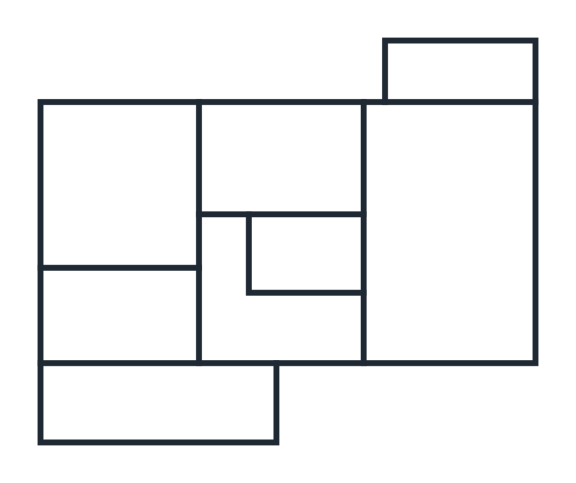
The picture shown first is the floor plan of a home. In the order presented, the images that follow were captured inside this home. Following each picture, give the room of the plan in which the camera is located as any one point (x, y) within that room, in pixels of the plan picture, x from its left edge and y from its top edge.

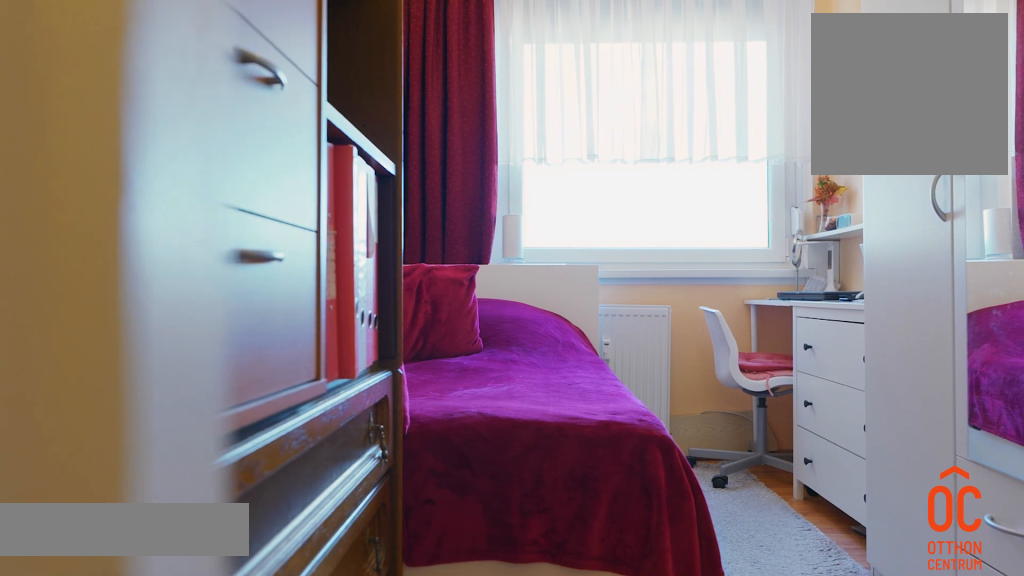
(105, 308)
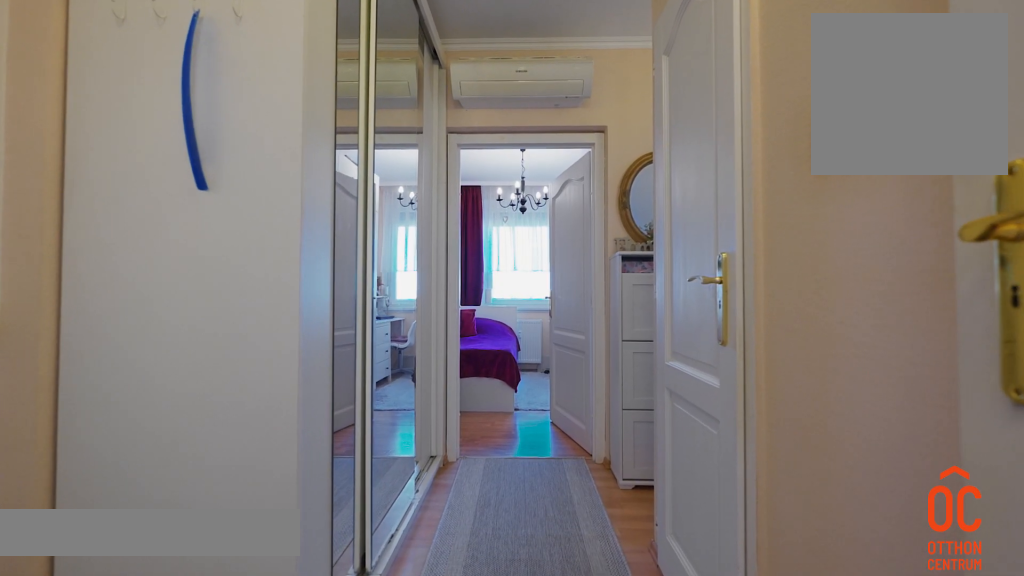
(253, 333)
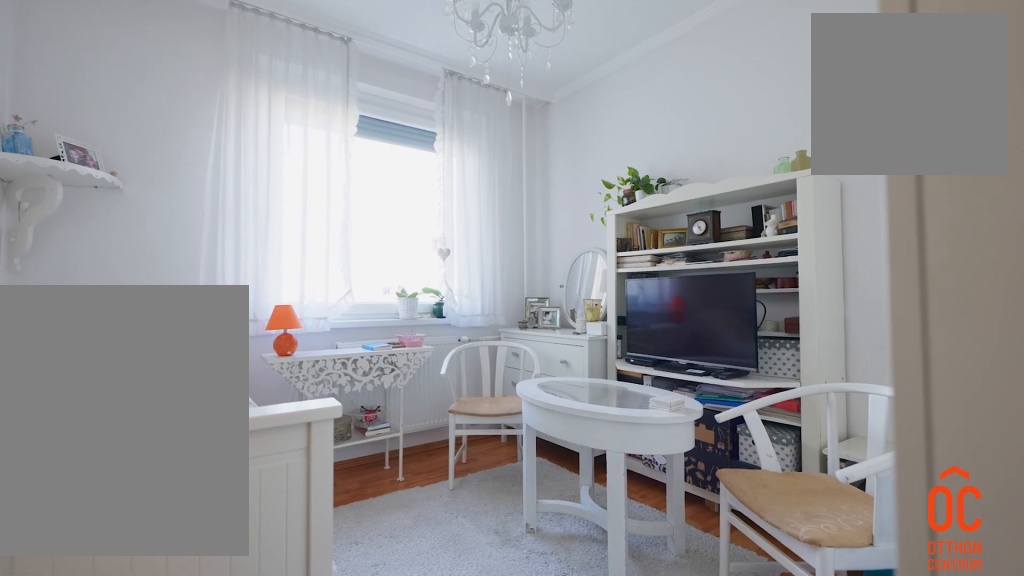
(126, 200)
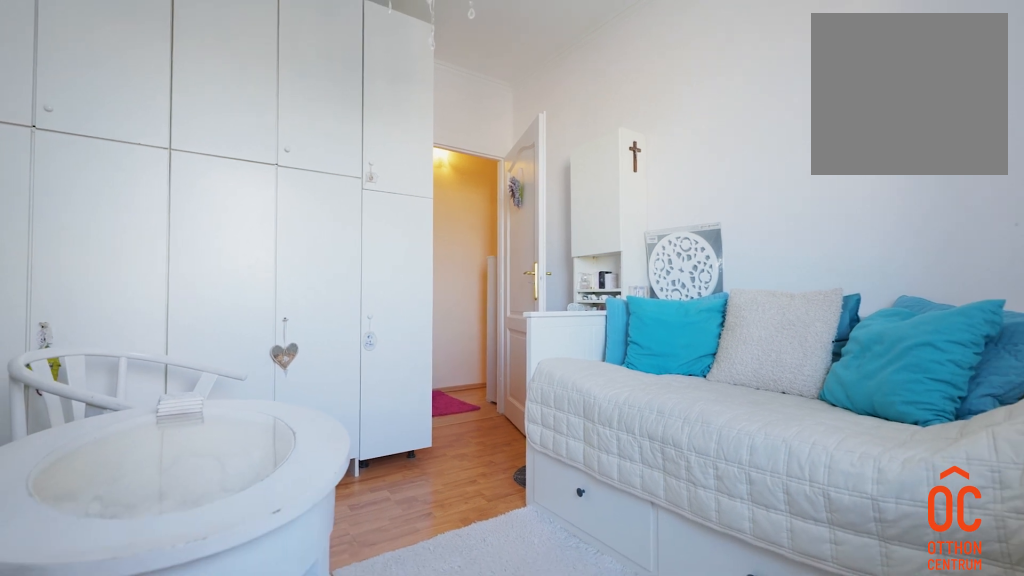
(126, 200)
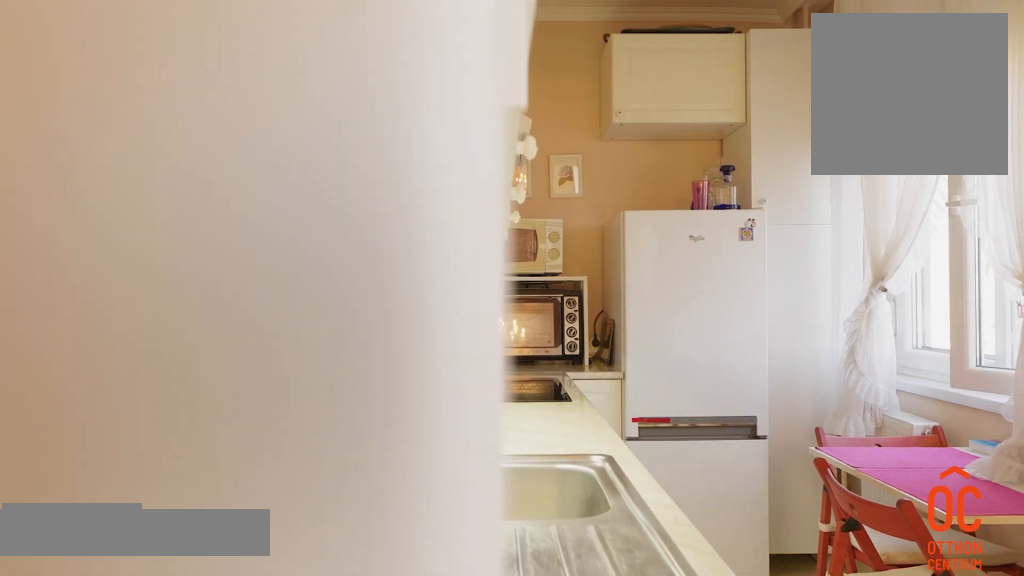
(271, 171)
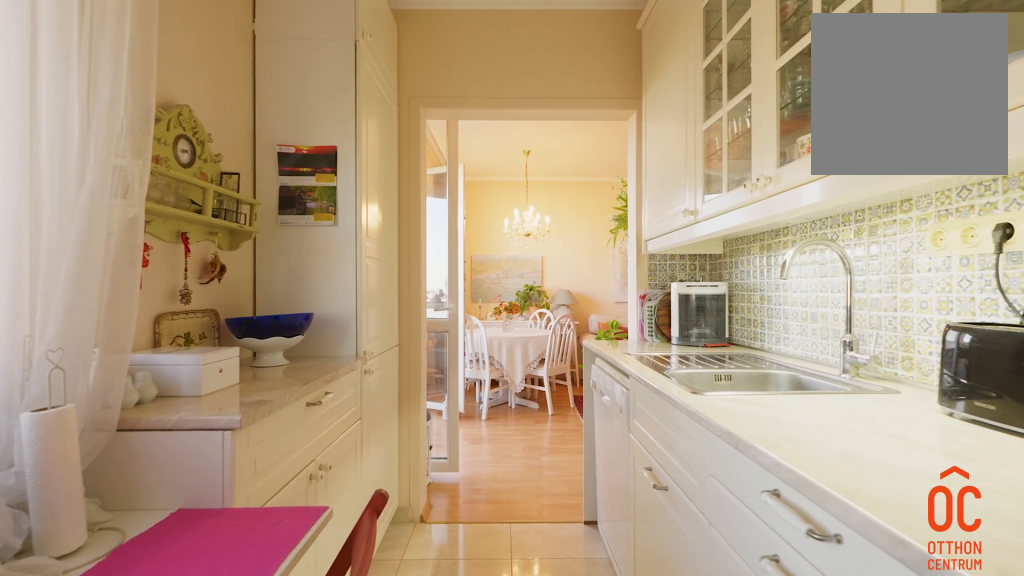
(270, 171)
